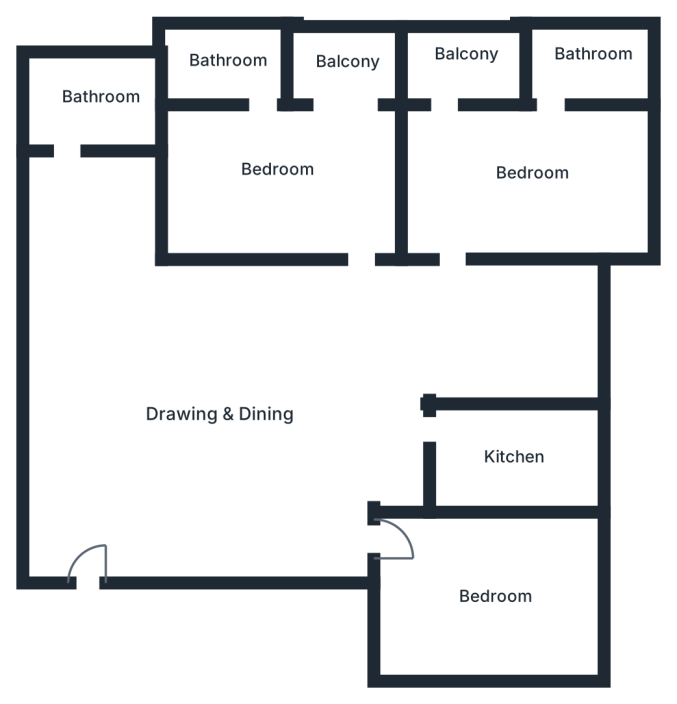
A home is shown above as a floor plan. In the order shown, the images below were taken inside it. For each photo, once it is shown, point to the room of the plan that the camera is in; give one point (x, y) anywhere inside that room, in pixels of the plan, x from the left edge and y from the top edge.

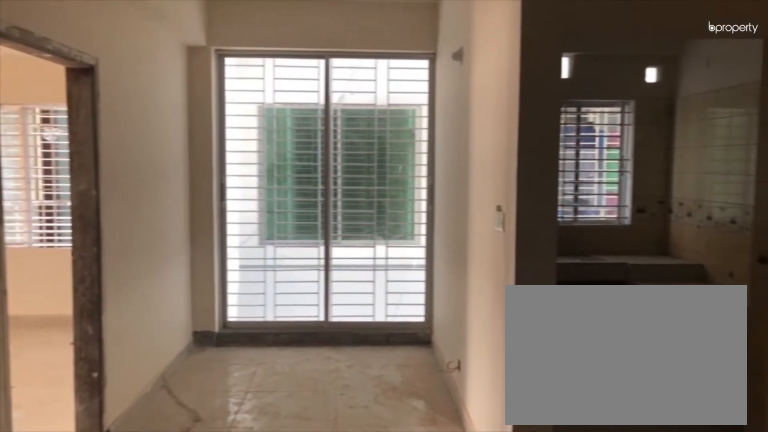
(214, 396)
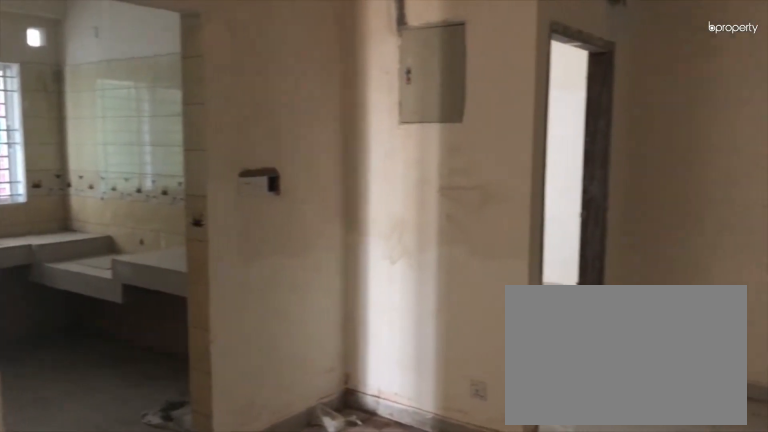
(214, 396)
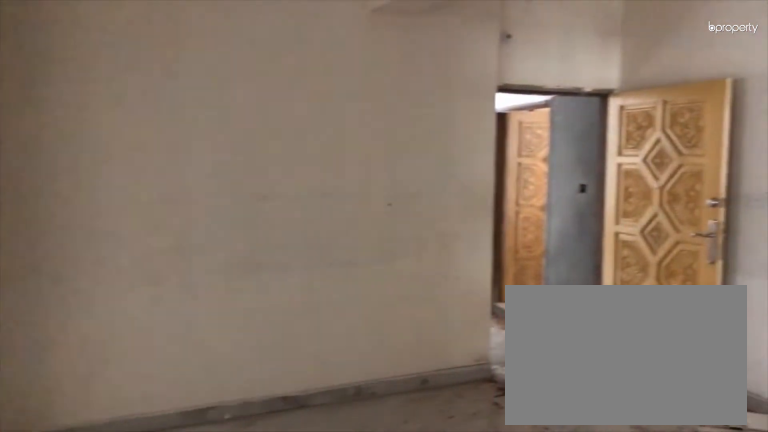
(214, 396)
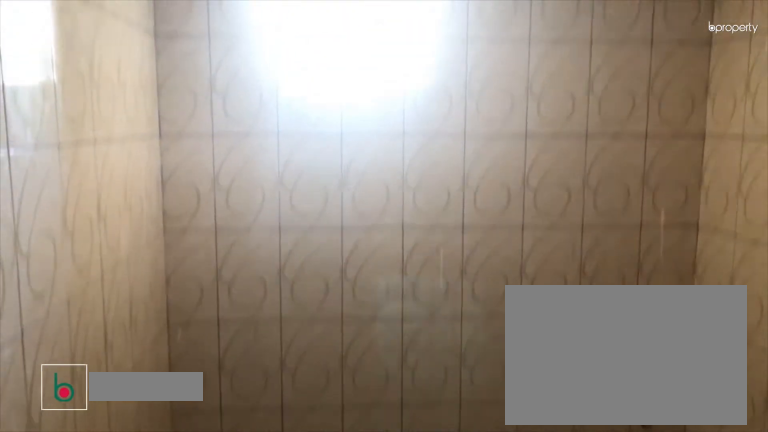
(101, 98)
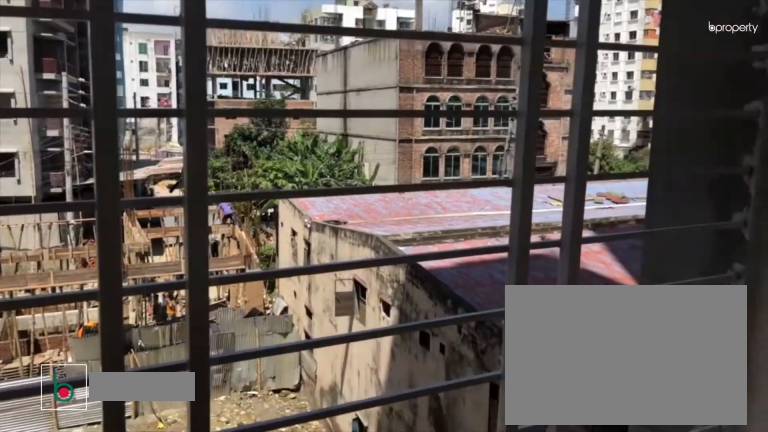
(469, 55)
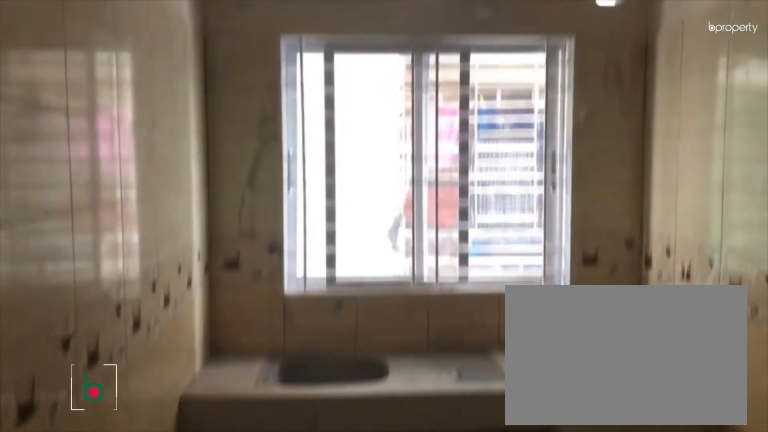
(515, 460)
